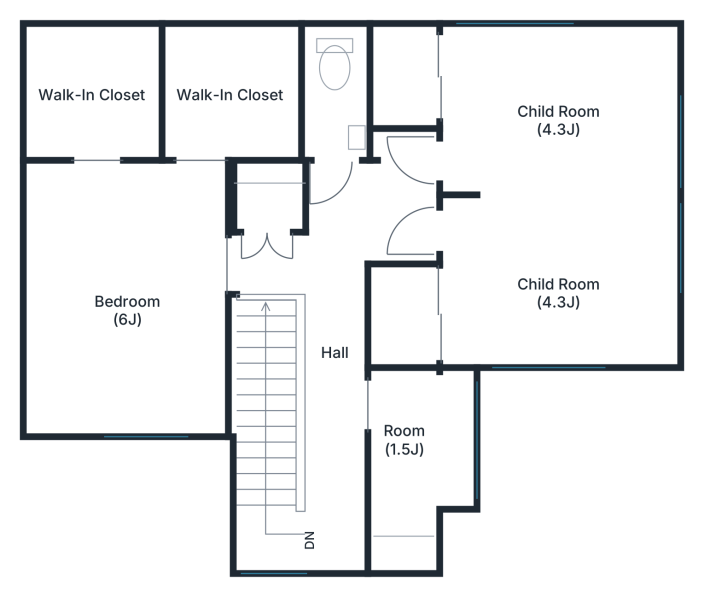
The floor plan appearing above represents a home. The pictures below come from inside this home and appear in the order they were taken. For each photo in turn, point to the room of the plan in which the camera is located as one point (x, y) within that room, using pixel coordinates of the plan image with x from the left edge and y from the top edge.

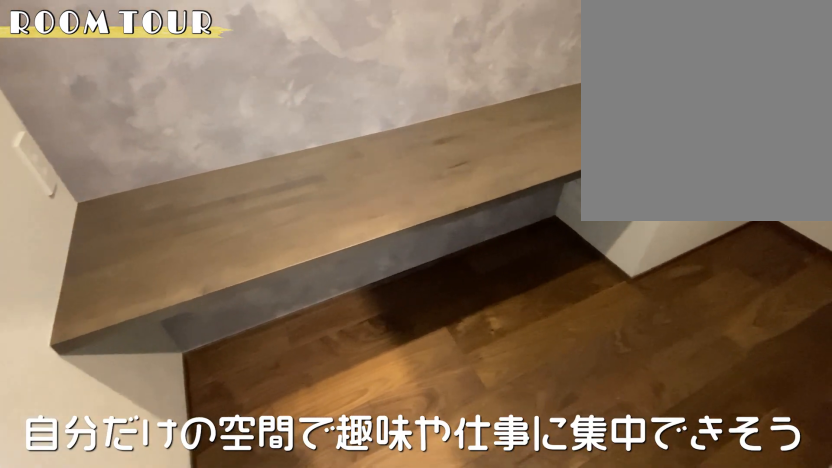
(419, 437)
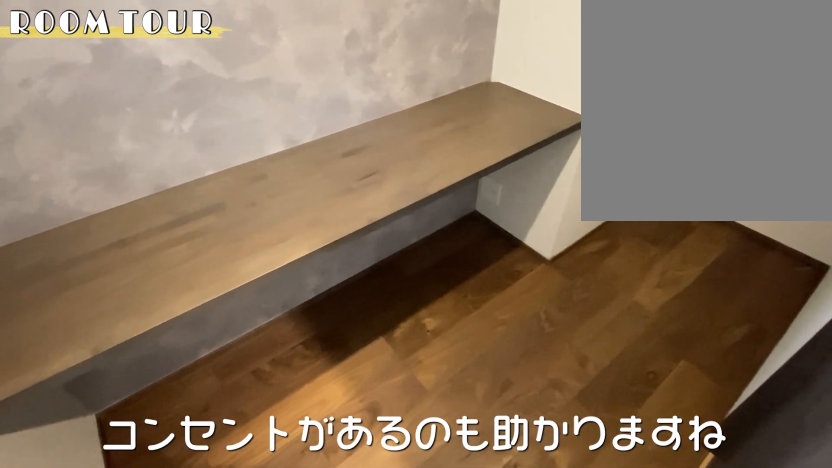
(421, 436)
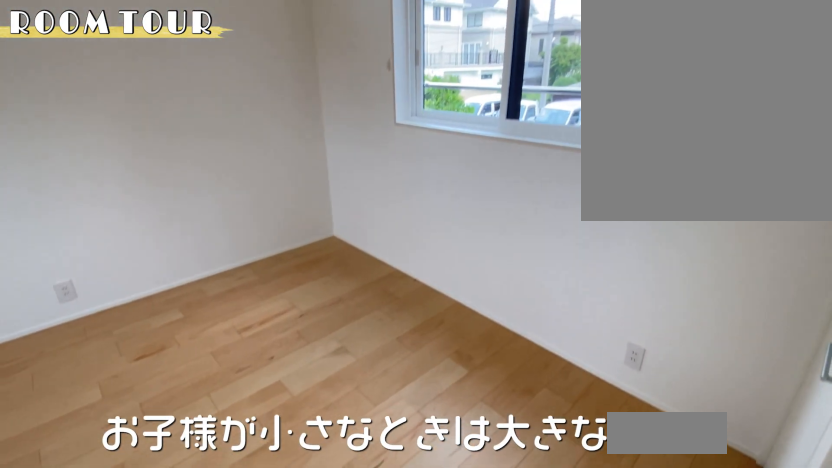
(545, 204)
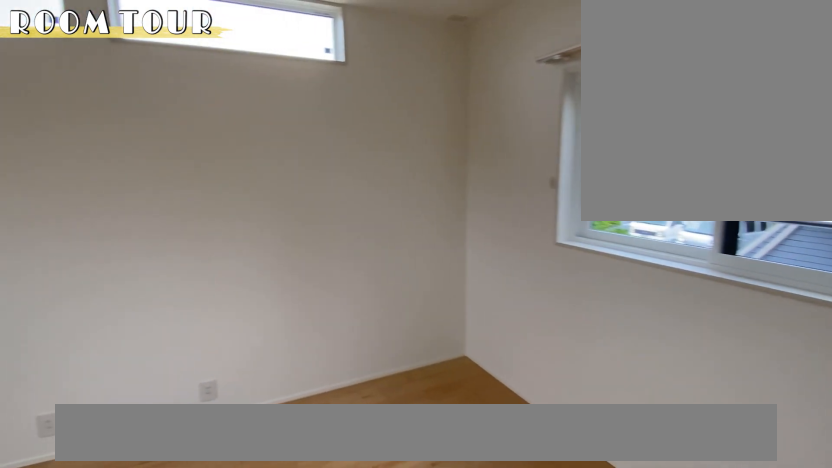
(546, 203)
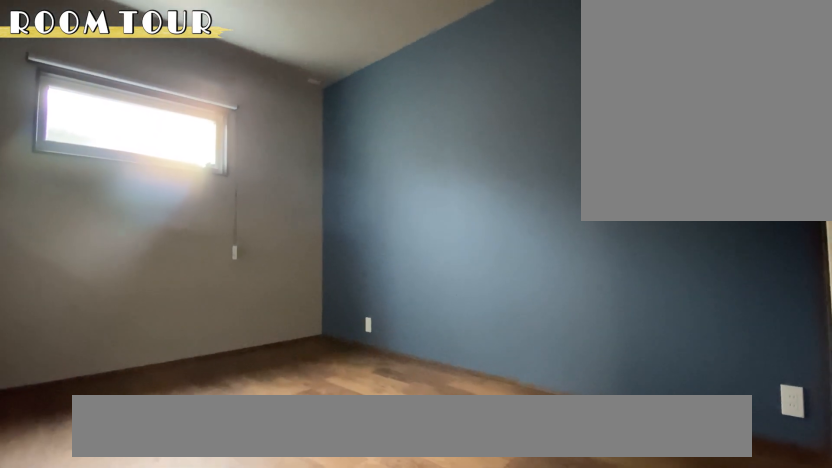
(136, 304)
